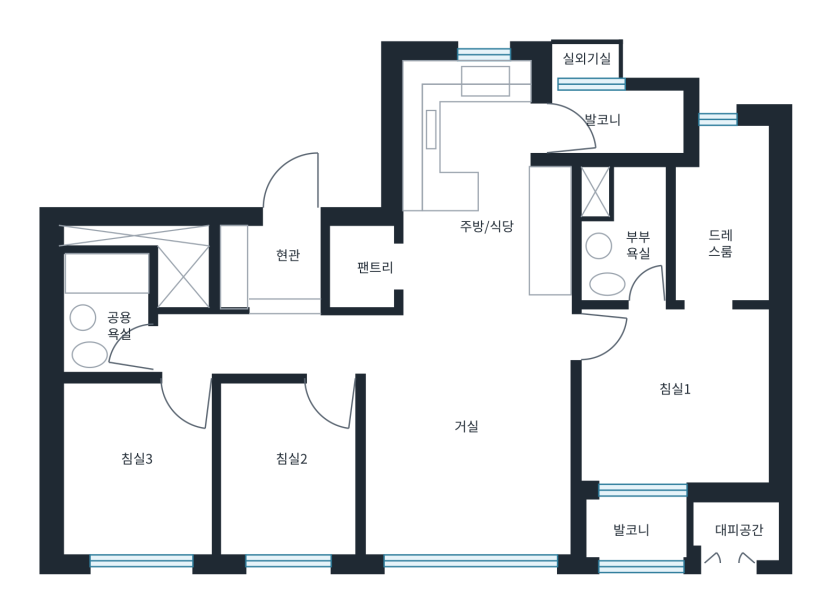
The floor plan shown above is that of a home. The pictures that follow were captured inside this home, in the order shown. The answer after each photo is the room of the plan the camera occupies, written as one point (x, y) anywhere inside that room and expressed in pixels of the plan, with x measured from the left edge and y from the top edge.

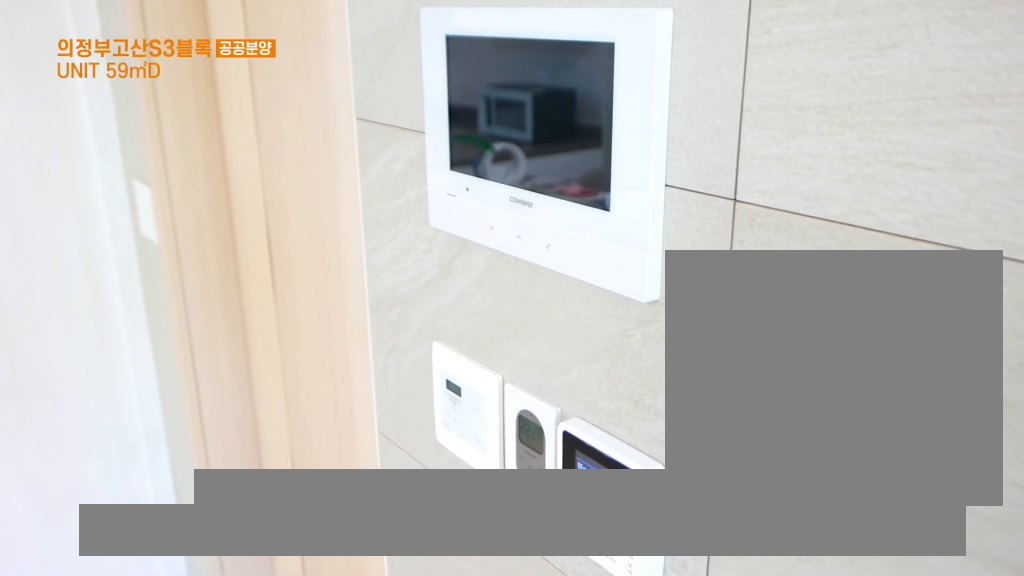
(468, 414)
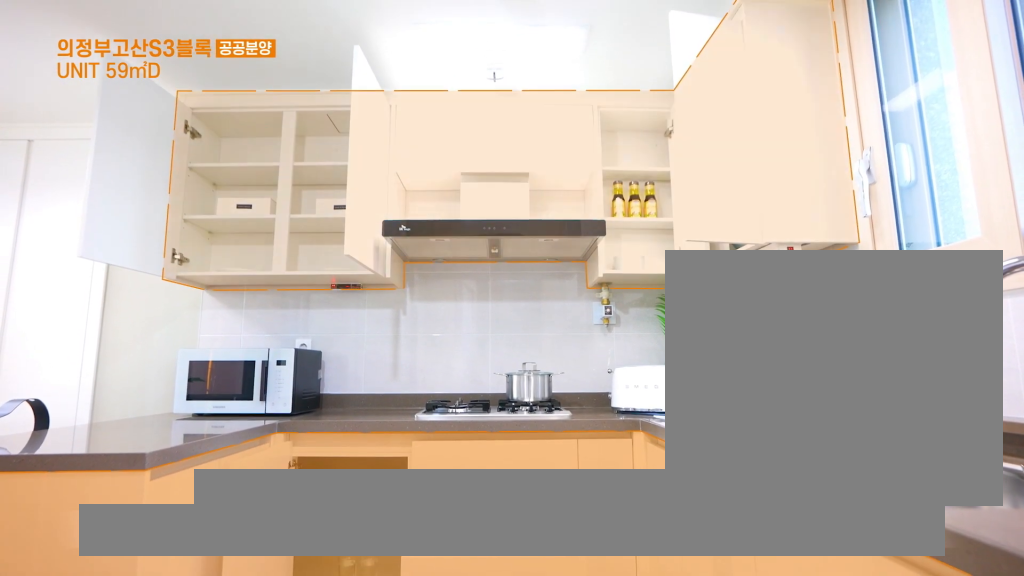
(487, 213)
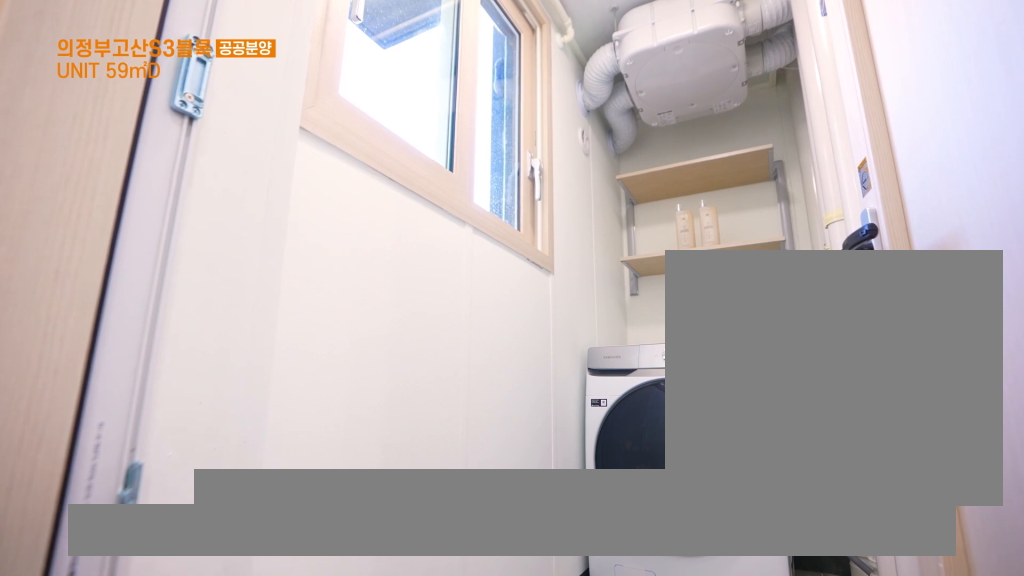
(604, 104)
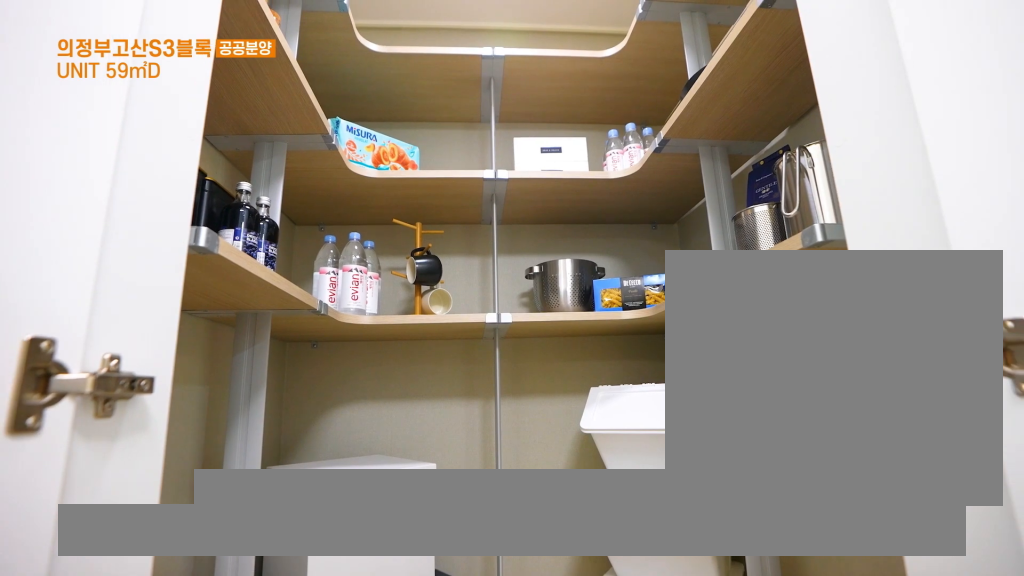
(374, 254)
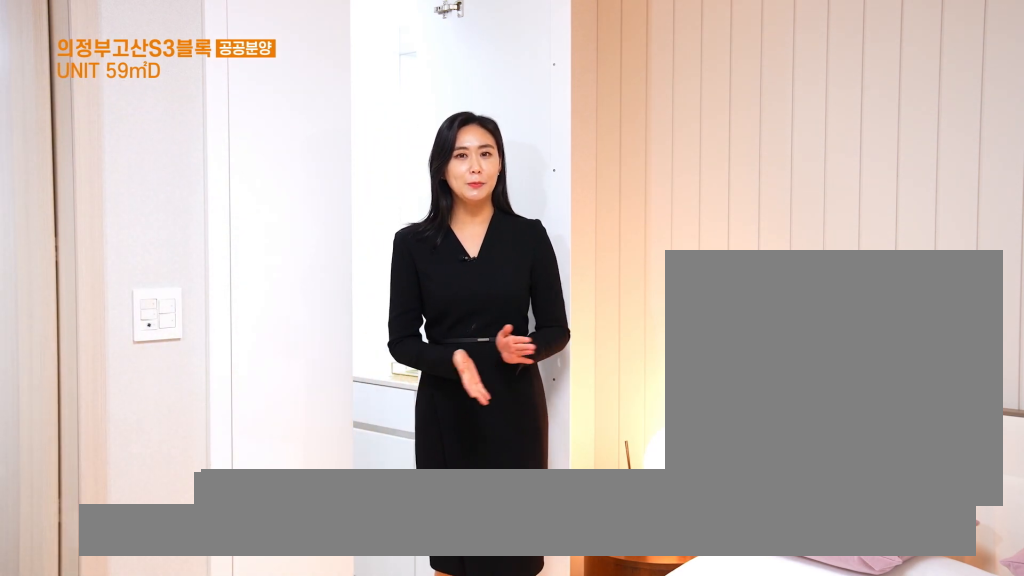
(674, 375)
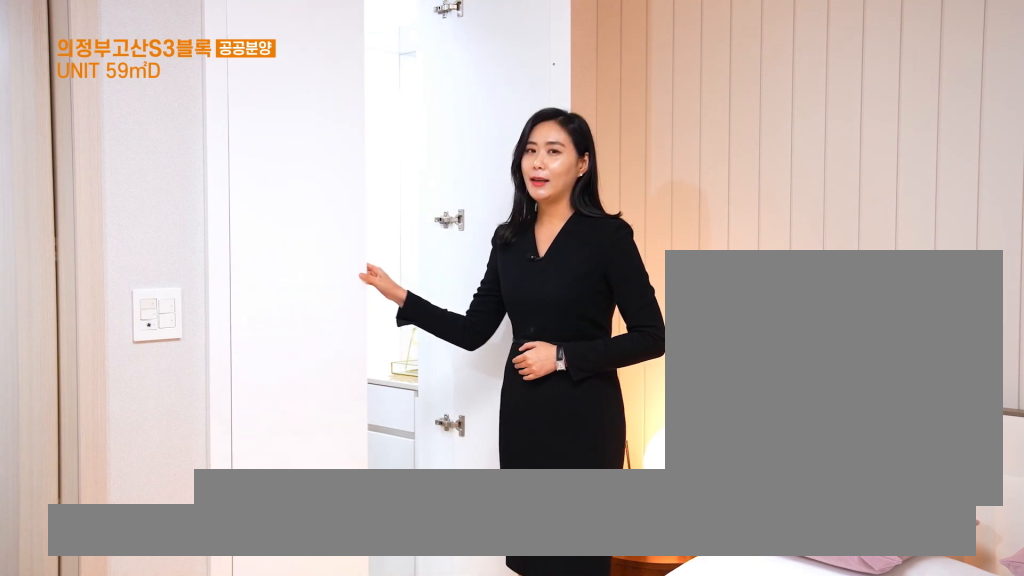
(674, 375)
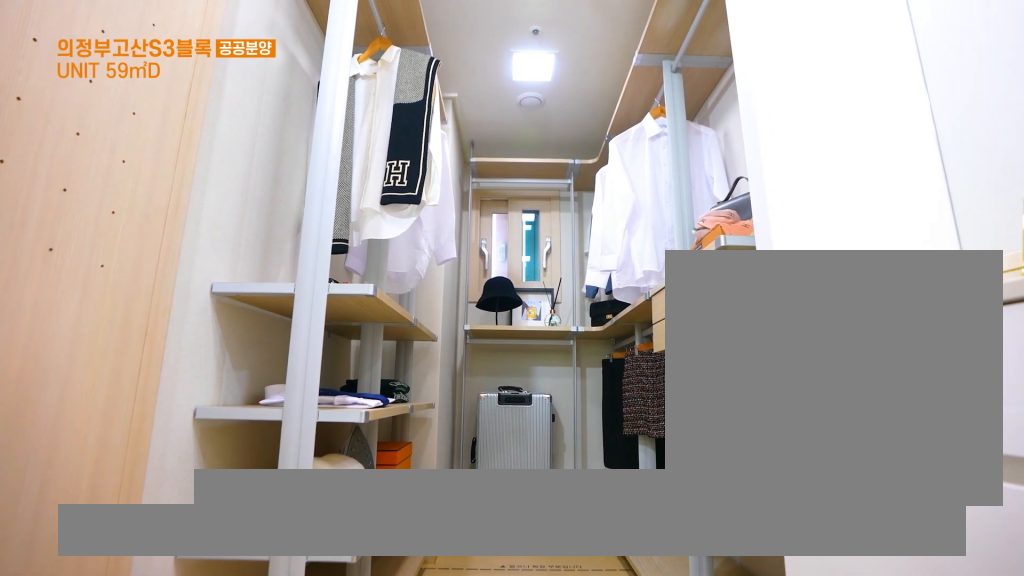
(721, 216)
